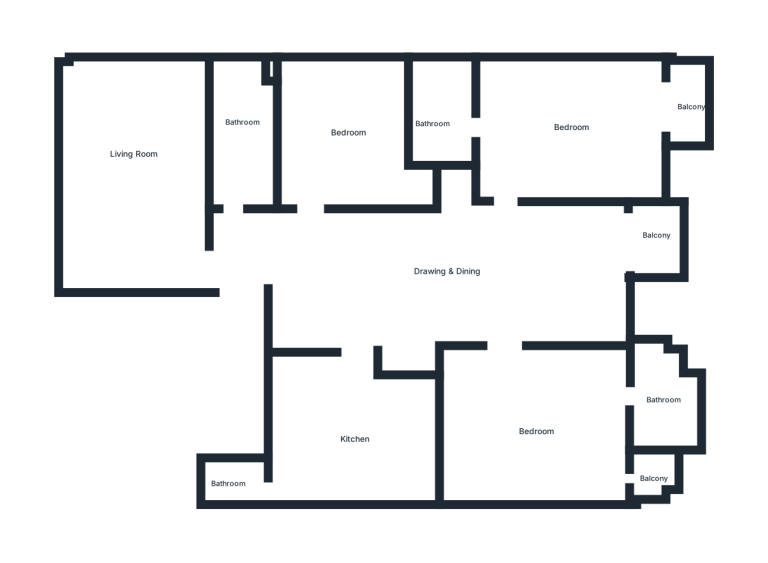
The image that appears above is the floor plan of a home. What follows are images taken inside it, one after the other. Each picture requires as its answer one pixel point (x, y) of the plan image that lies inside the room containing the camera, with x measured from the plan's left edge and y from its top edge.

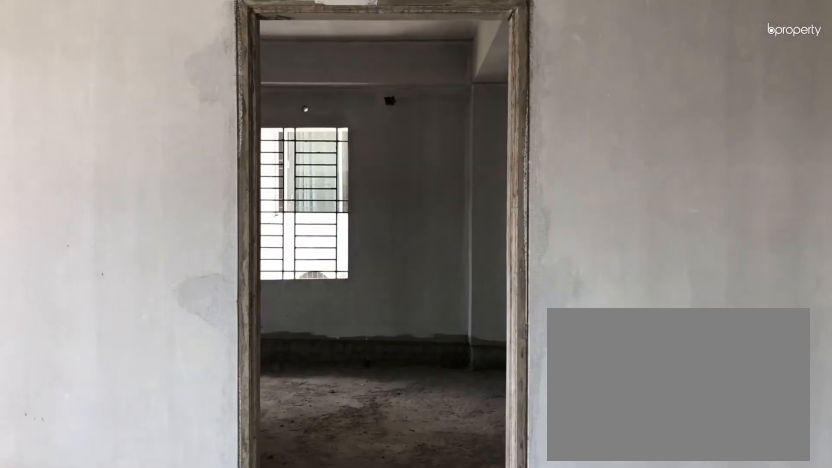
(509, 329)
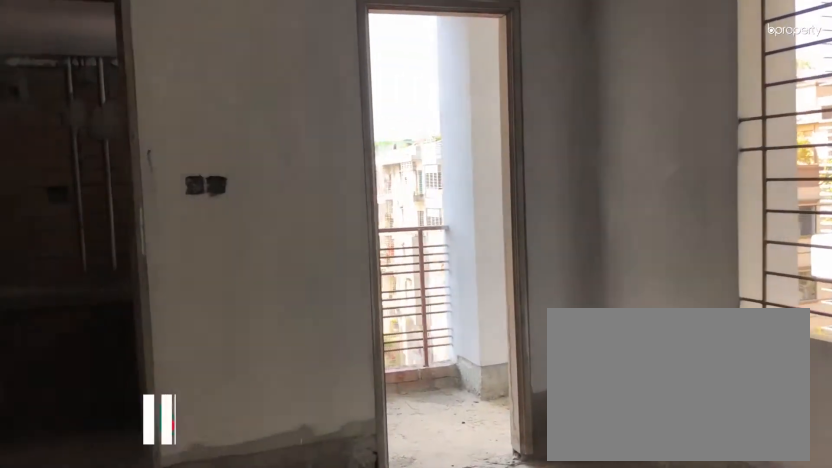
(536, 434)
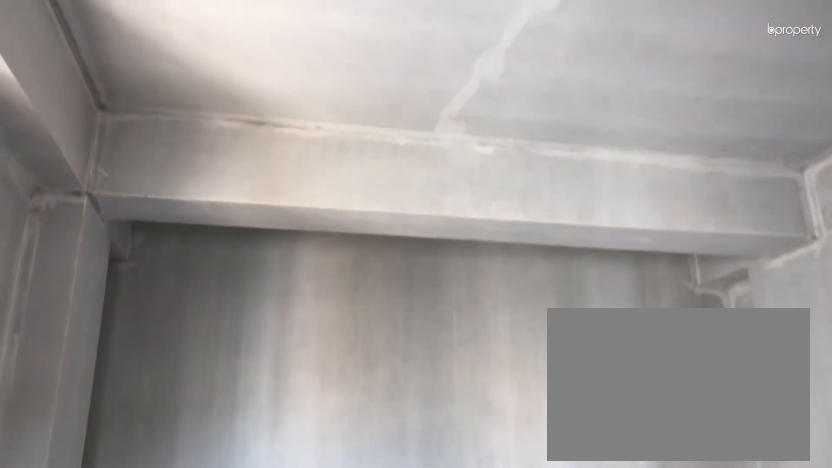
(536, 434)
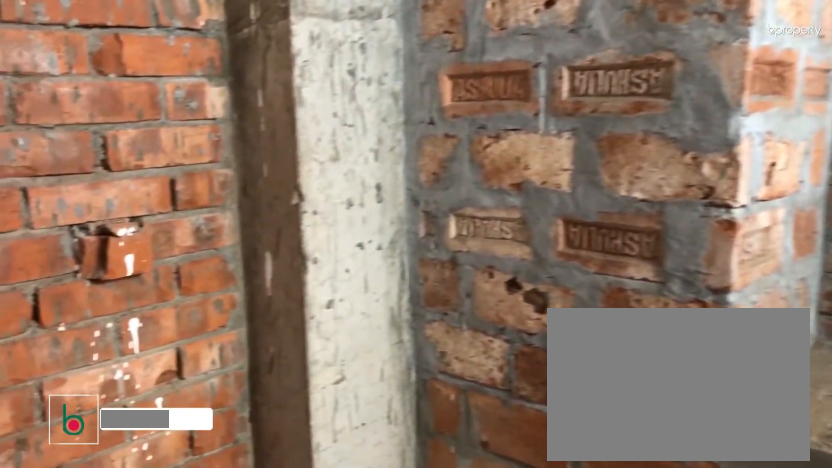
(658, 407)
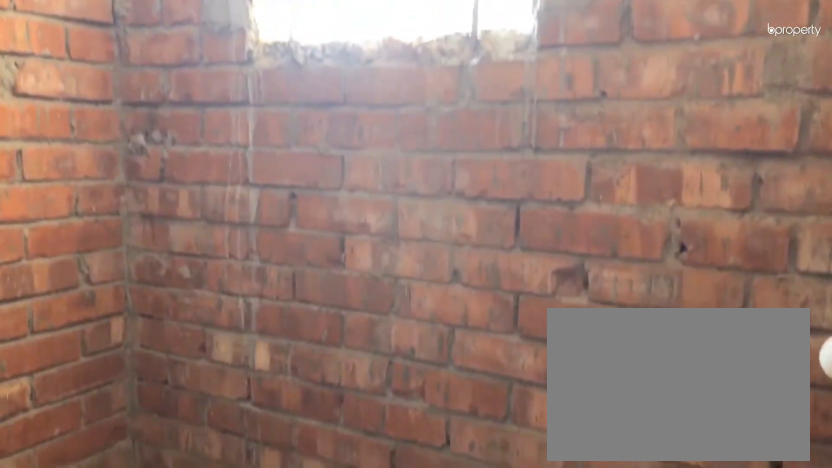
(659, 407)
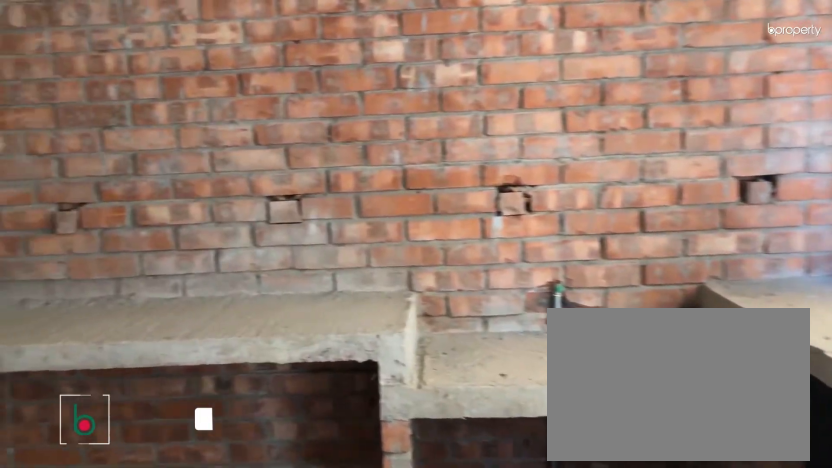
(358, 435)
